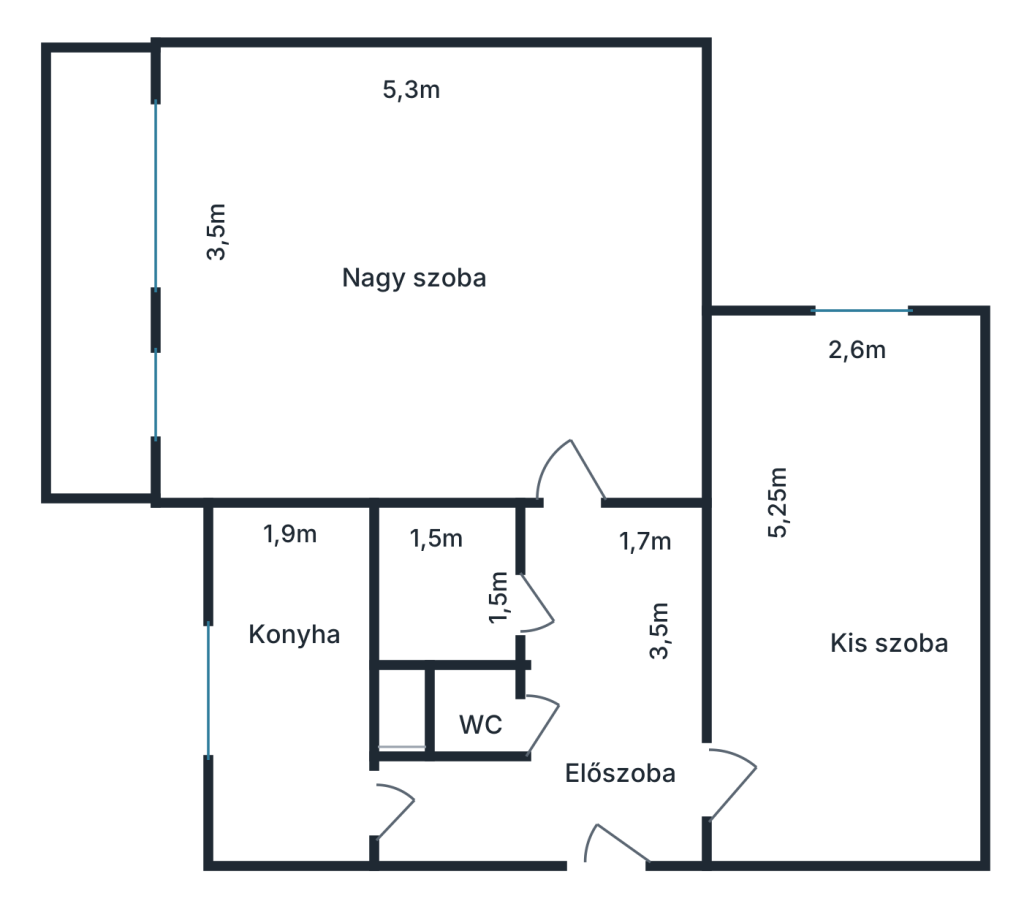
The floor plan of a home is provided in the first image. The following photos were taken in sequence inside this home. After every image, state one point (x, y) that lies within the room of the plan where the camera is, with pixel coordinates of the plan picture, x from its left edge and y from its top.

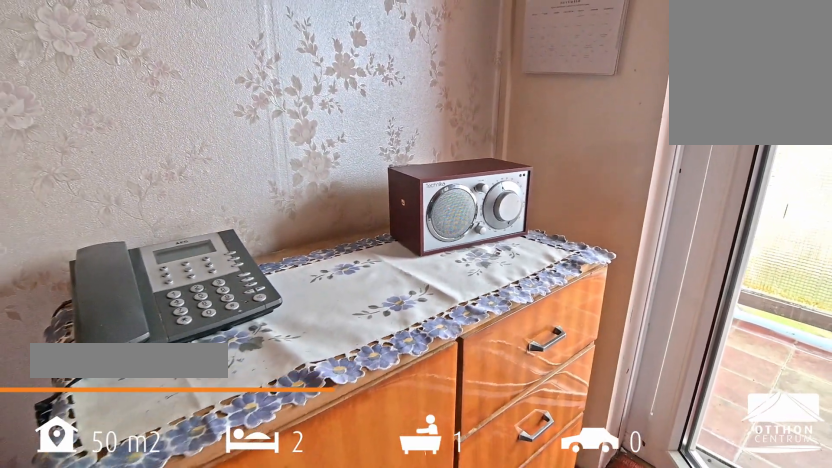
(433, 280)
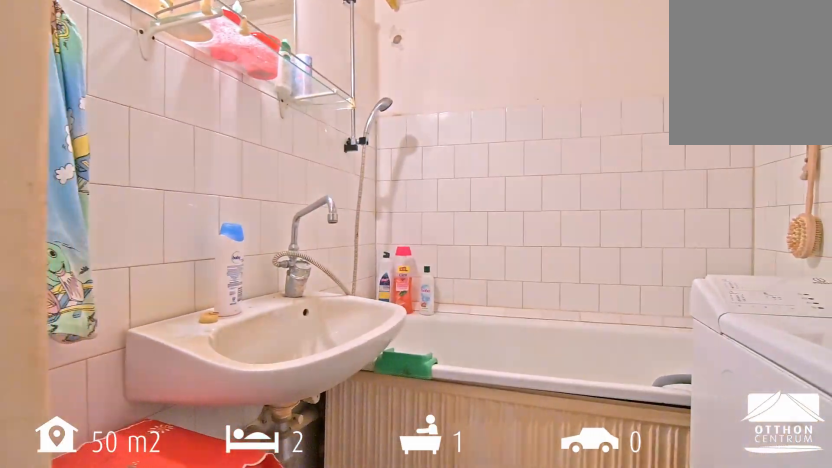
(450, 586)
